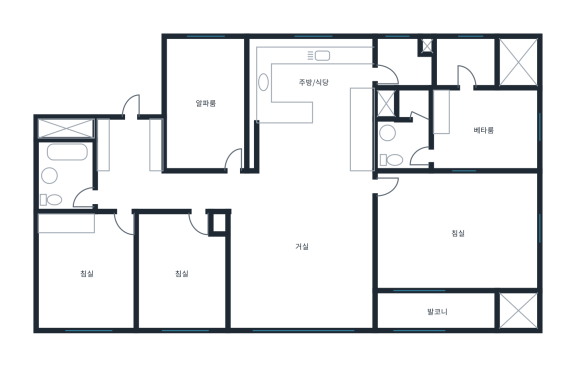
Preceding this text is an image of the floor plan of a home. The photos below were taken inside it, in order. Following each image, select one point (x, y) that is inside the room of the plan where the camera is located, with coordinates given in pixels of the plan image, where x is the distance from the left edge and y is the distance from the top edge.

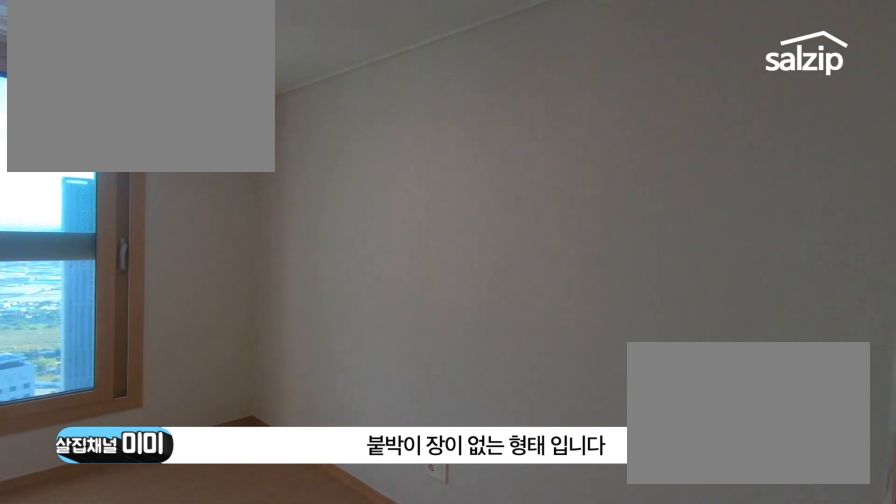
(181, 270)
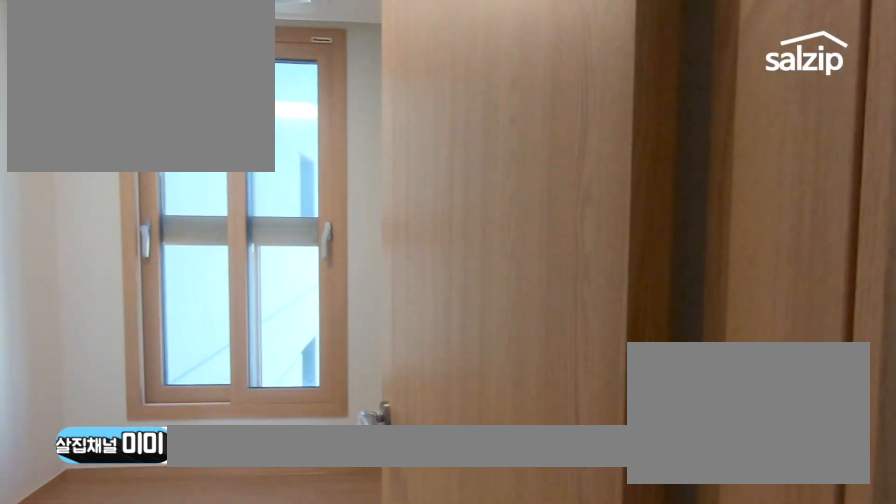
(206, 105)
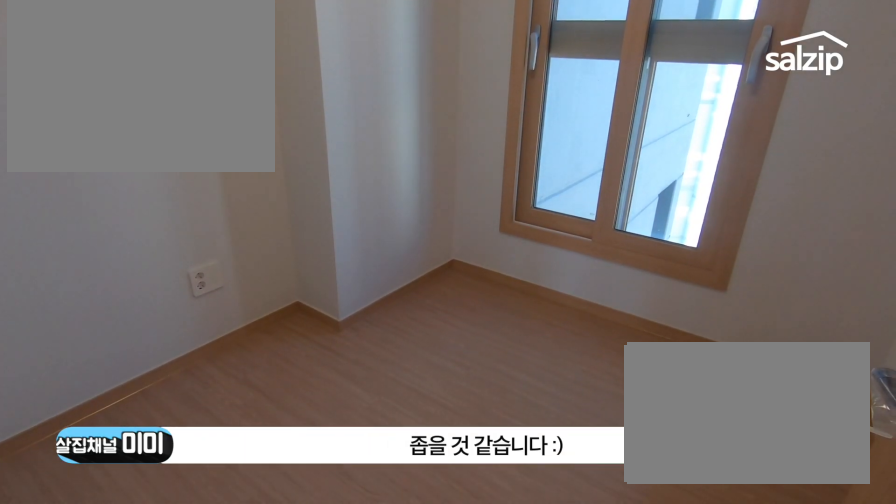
(206, 105)
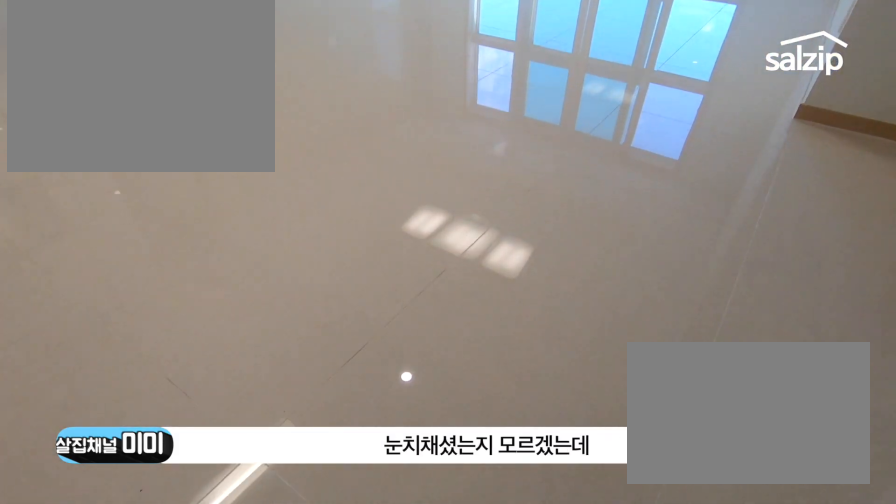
(303, 257)
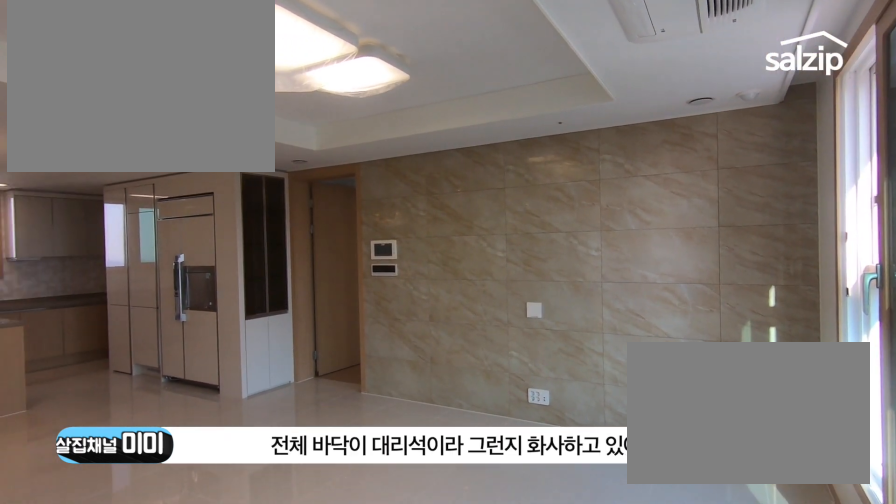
(303, 257)
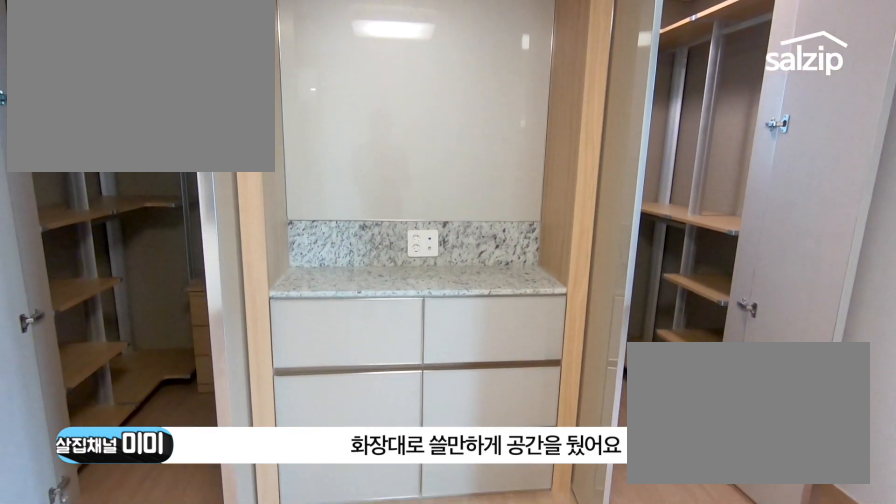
(456, 232)
